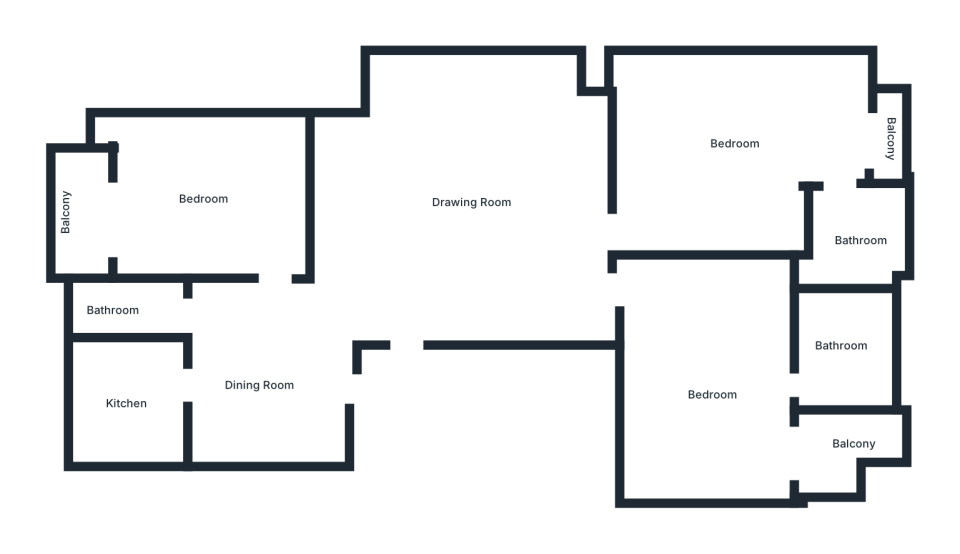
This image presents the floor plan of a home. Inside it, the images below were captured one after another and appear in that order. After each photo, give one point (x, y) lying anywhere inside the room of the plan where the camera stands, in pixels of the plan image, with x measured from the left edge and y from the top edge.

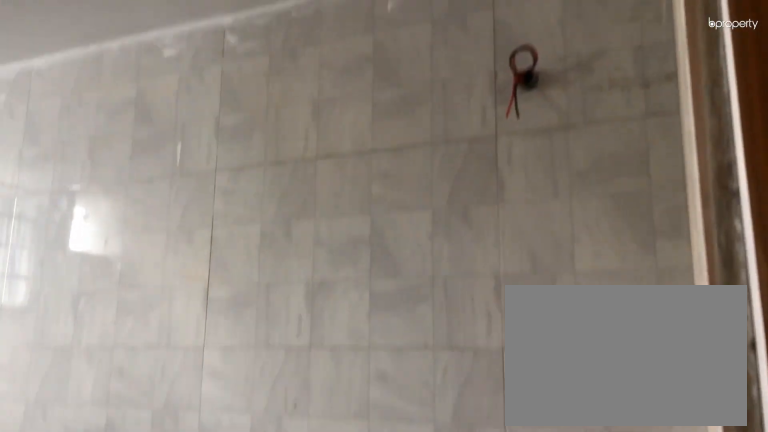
(124, 307)
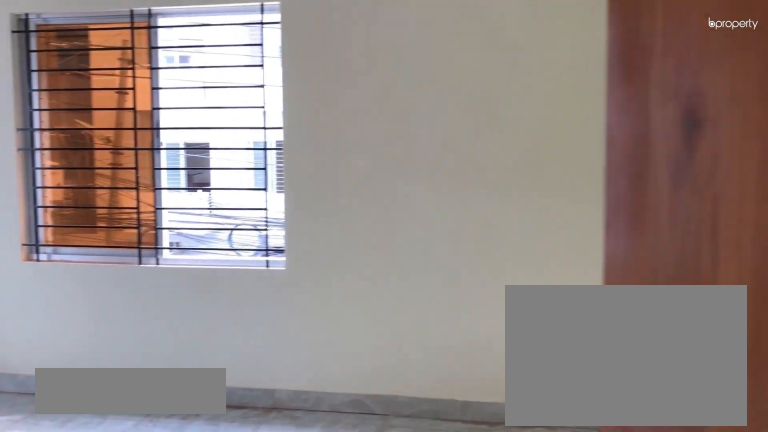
(195, 190)
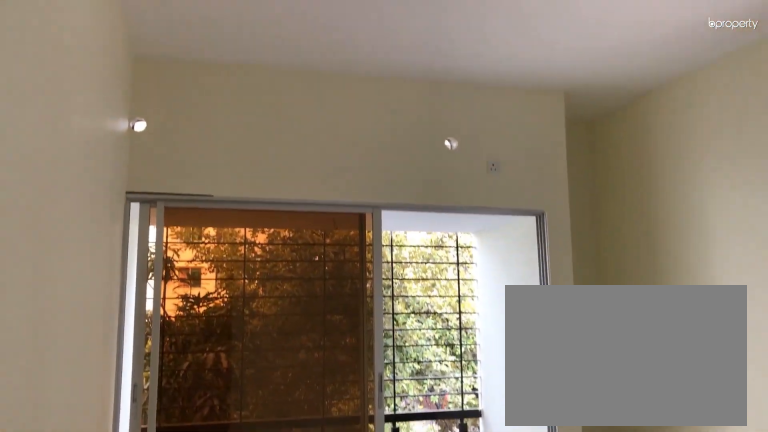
(195, 190)
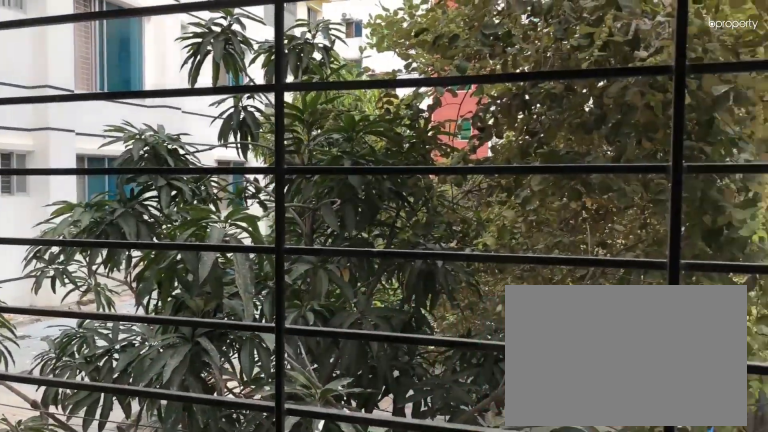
(81, 214)
